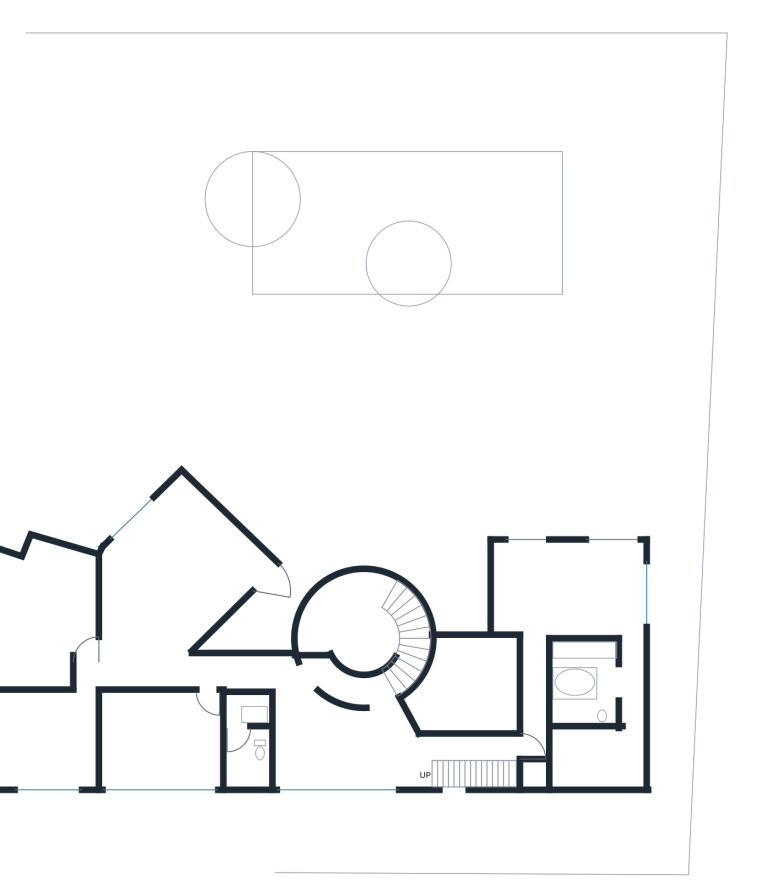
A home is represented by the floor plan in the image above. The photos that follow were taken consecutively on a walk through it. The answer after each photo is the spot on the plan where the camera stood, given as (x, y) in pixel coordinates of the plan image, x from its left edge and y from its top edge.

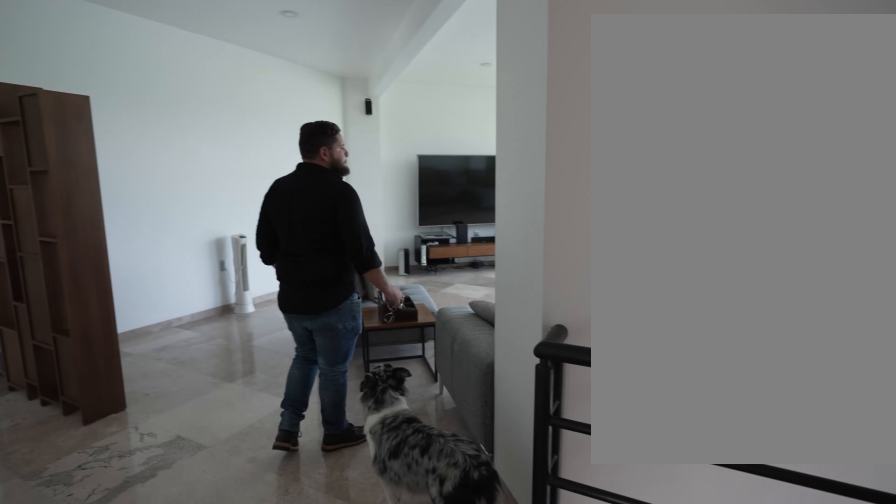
(206, 711)
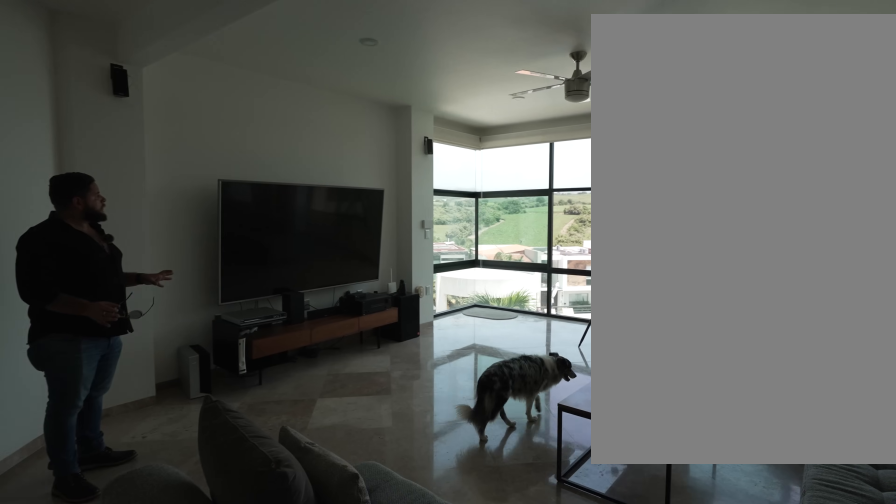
(158, 623)
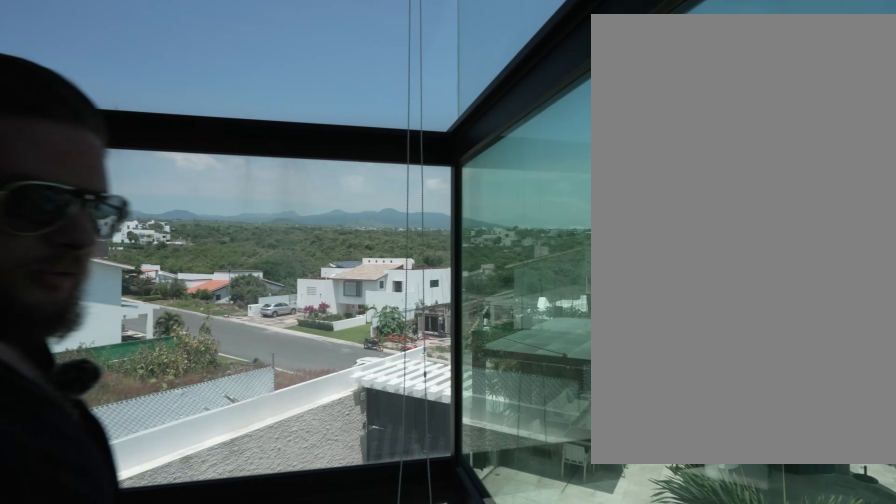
(182, 508)
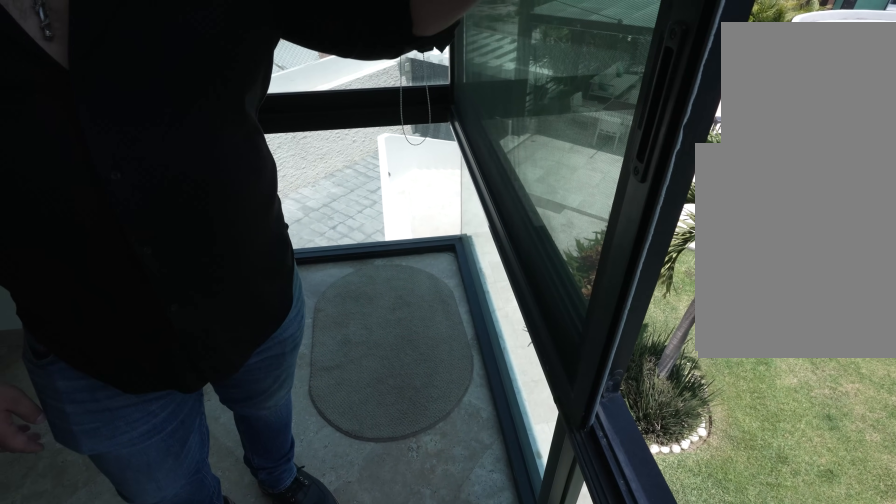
(182, 508)
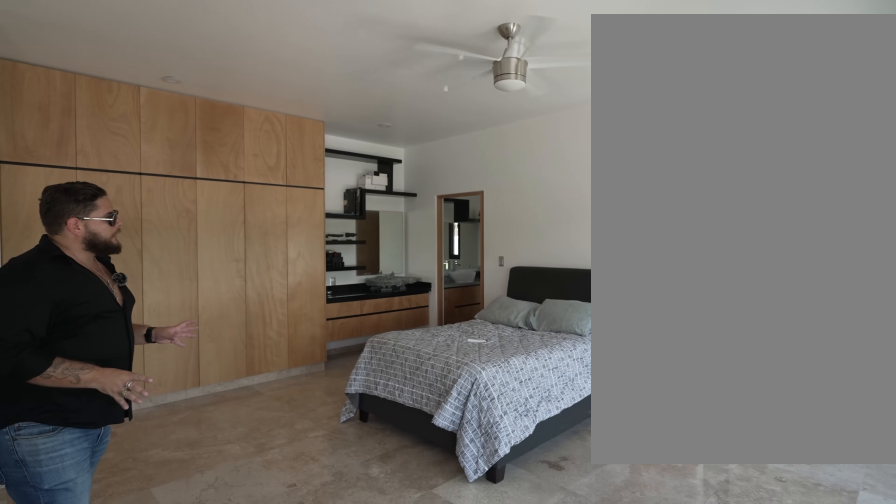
(51, 582)
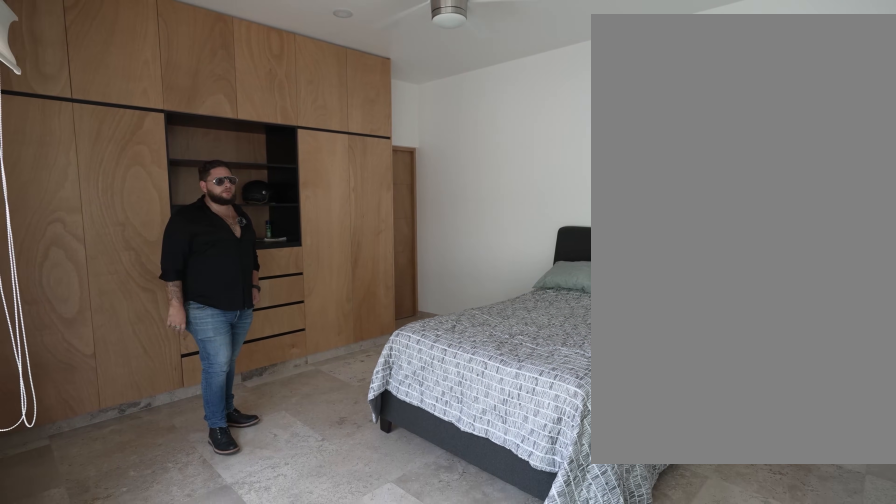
(52, 771)
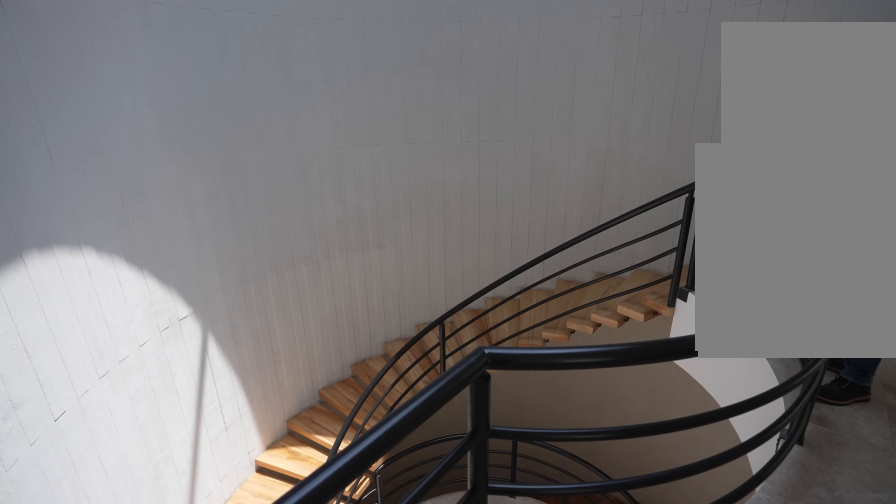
(318, 676)
